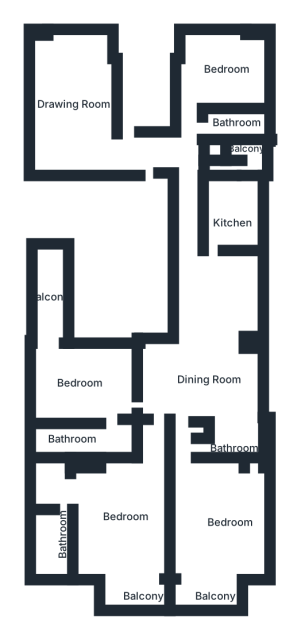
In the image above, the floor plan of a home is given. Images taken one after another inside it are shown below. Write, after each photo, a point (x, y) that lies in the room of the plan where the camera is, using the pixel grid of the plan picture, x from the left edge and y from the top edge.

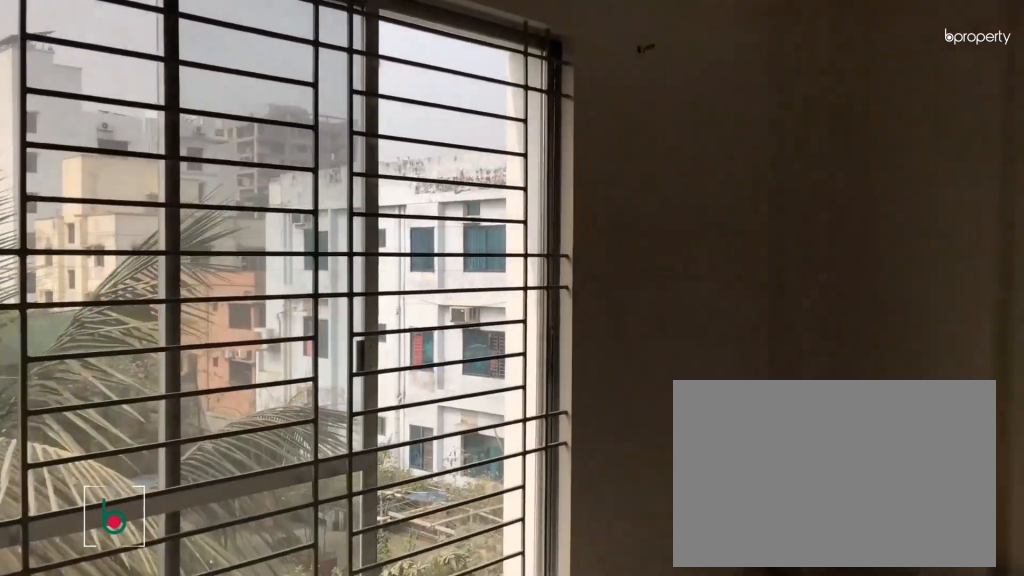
(74, 120)
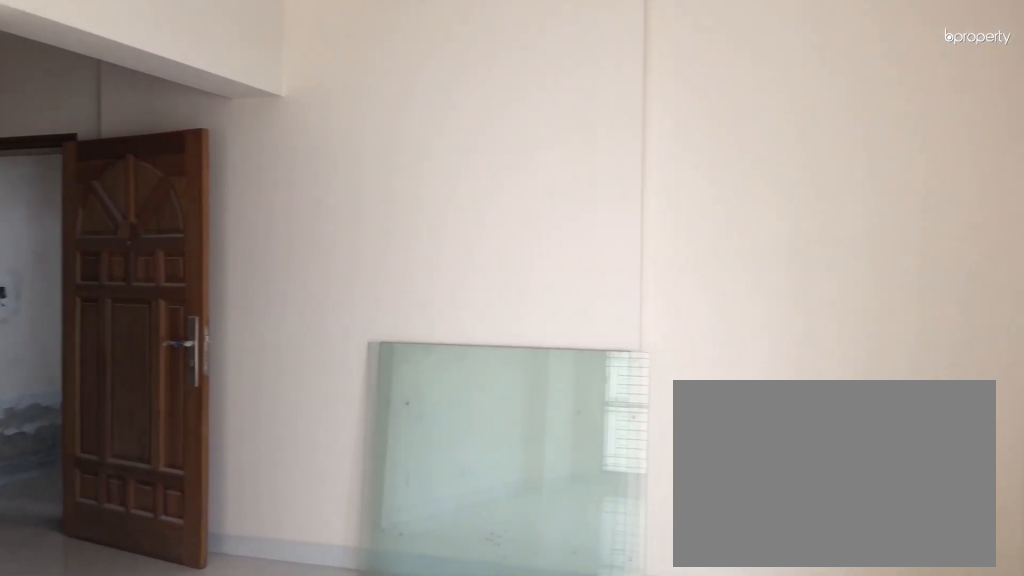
(74, 120)
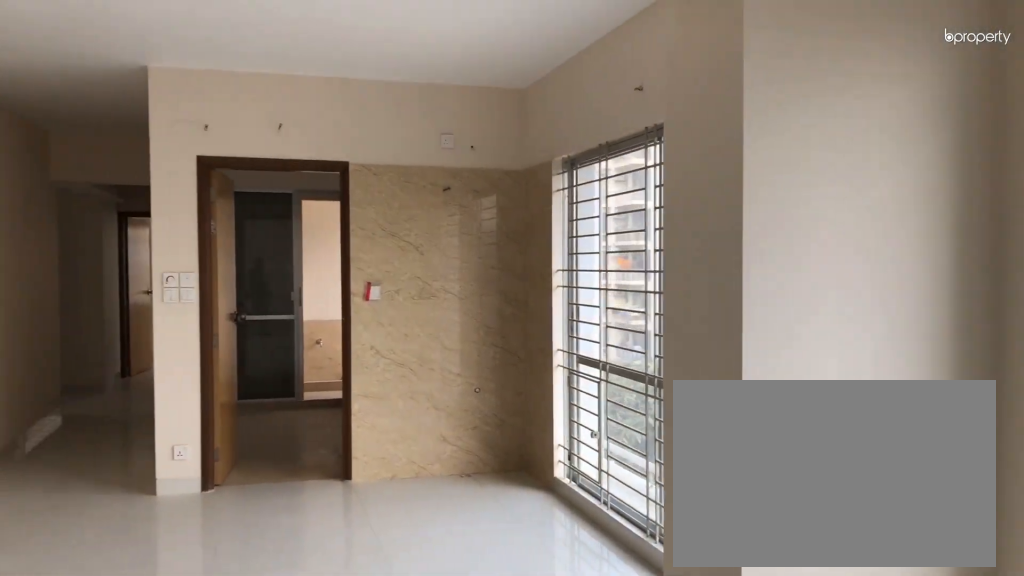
(196, 350)
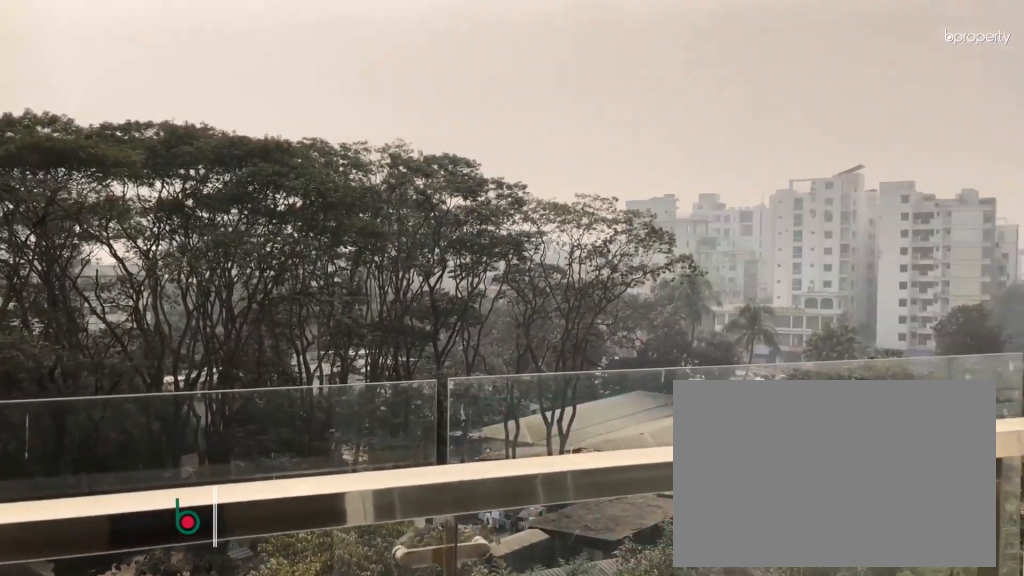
(118, 596)
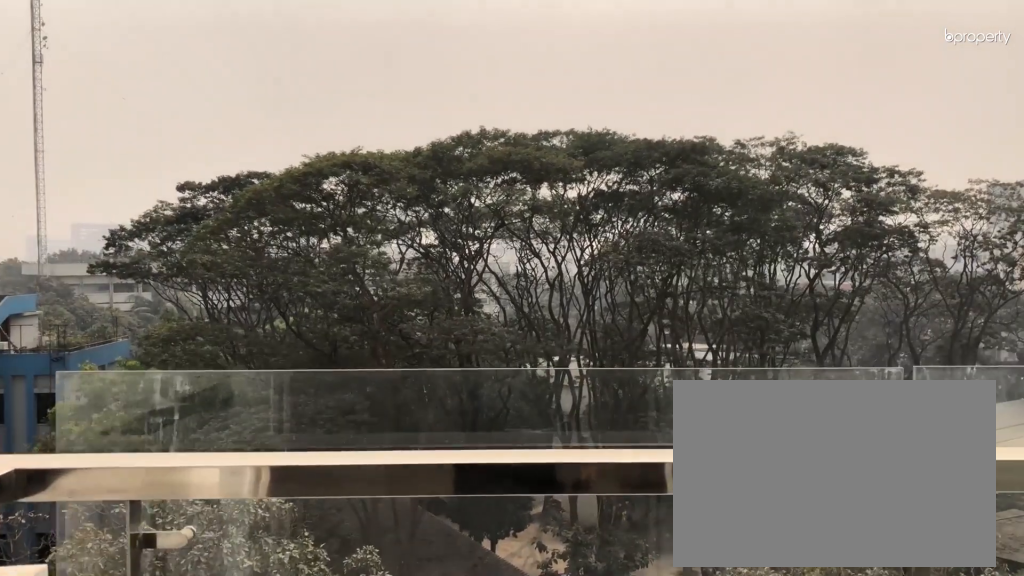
(203, 590)
